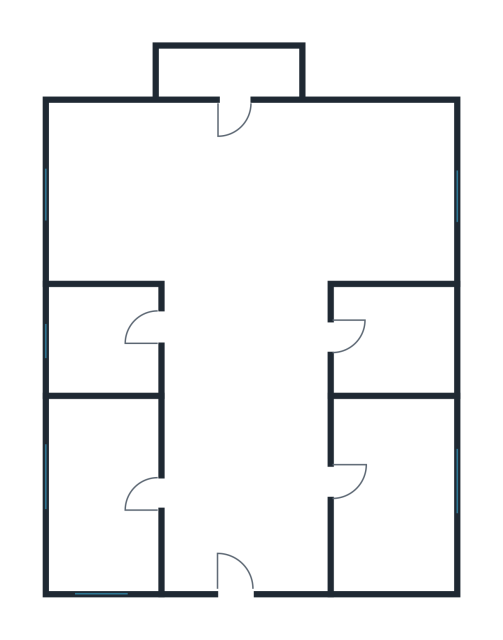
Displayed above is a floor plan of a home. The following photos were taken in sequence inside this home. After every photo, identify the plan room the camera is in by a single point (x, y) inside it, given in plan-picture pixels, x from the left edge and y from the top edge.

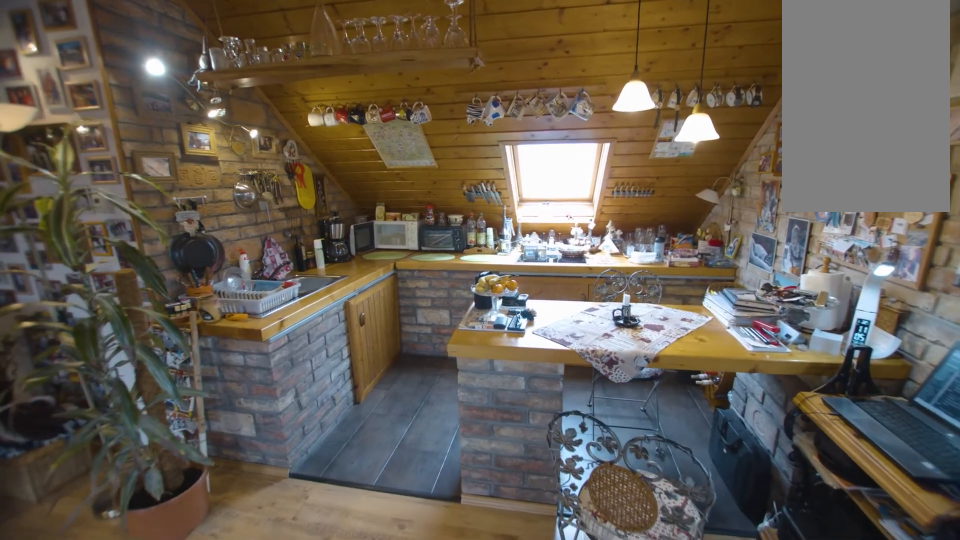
(113, 190)
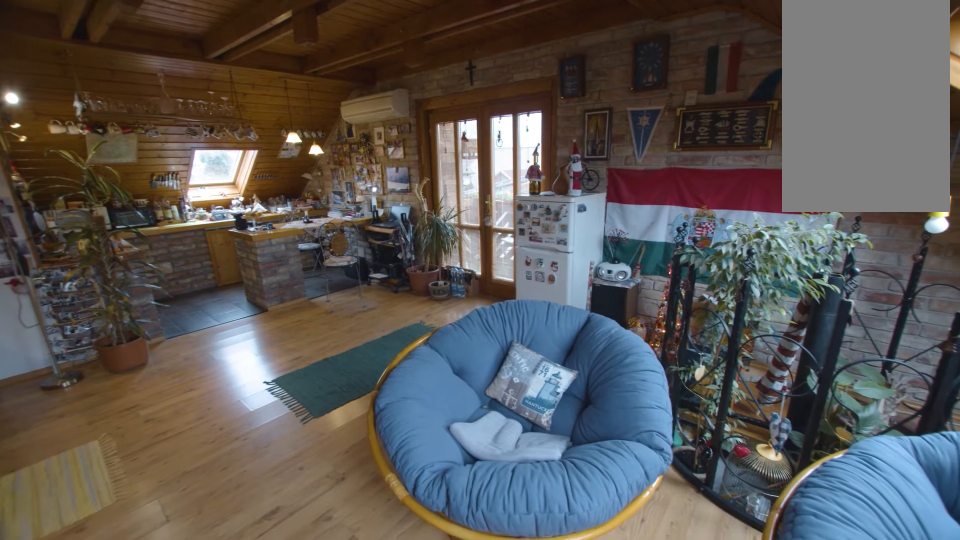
(386, 189)
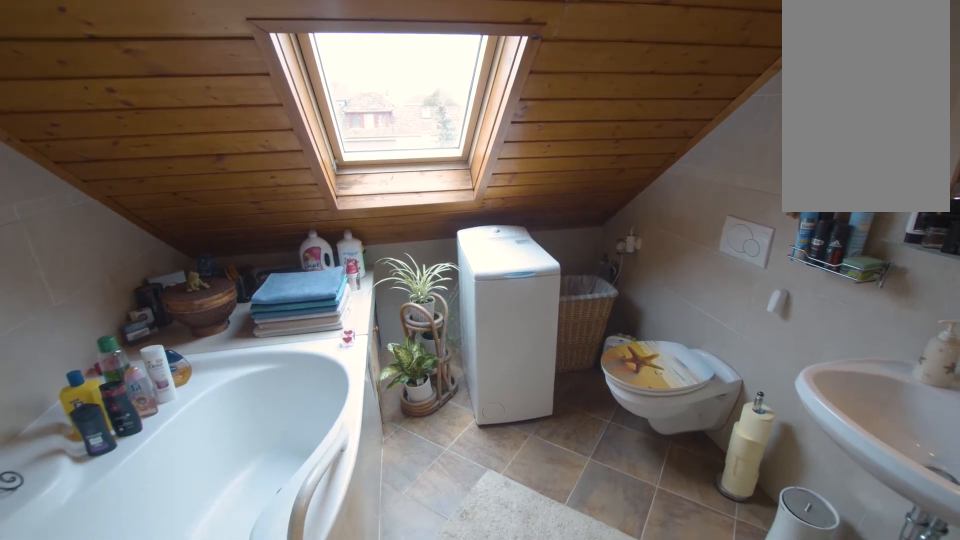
(104, 341)
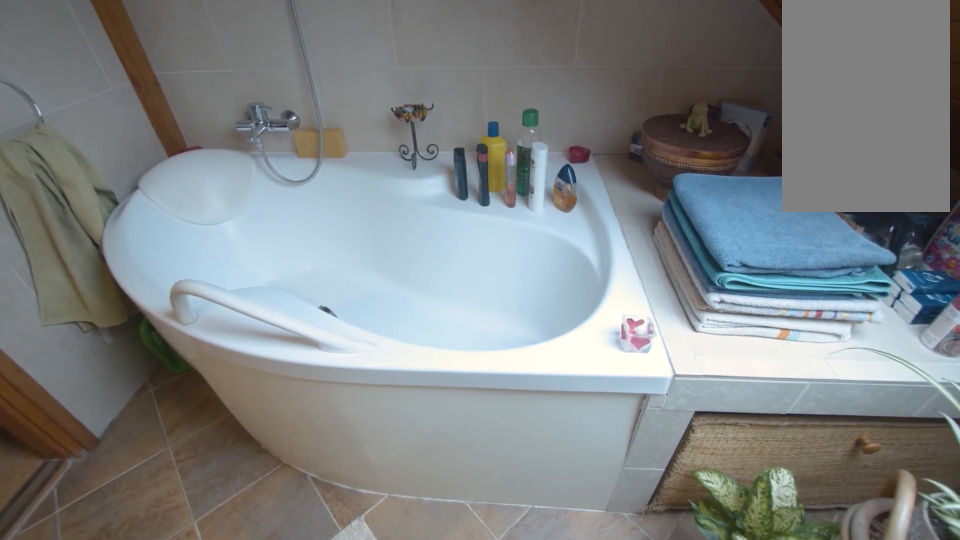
(104, 341)
